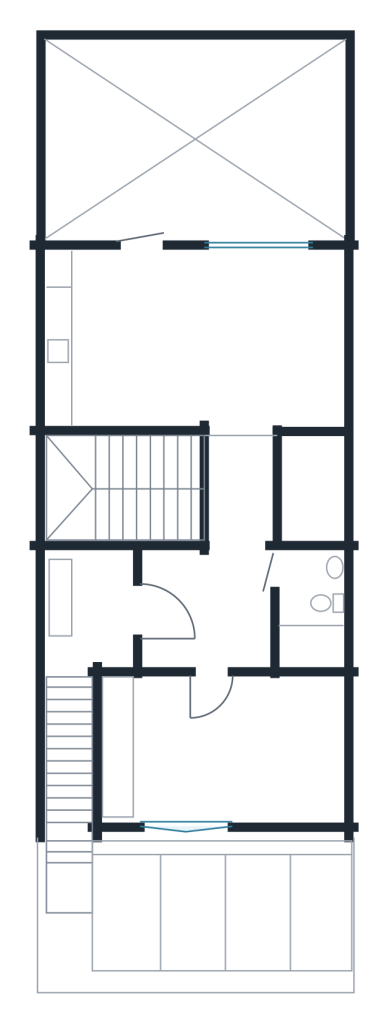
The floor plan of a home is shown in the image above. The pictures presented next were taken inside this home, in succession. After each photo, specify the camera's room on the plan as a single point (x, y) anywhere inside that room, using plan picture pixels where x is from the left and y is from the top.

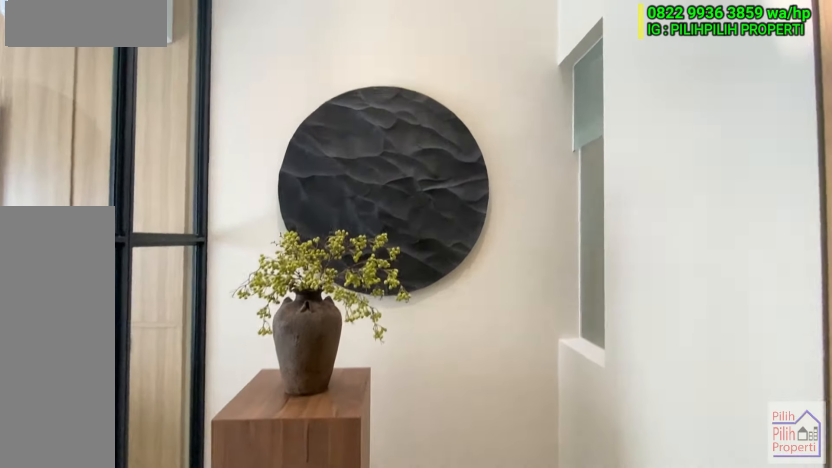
(301, 493)
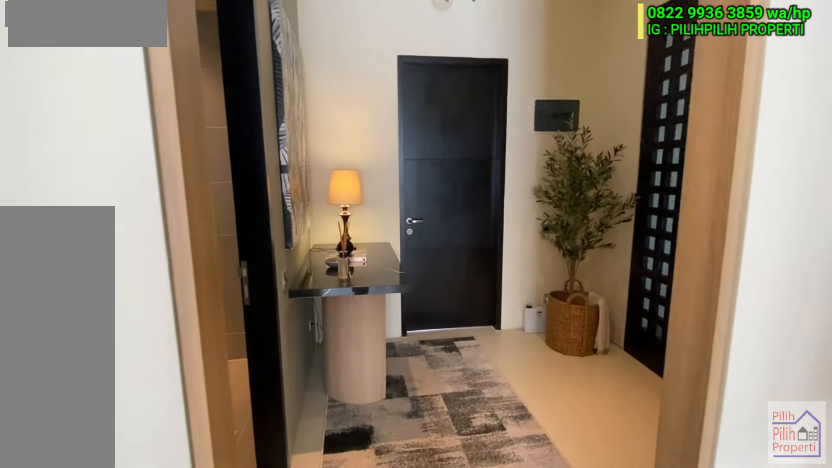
(201, 607)
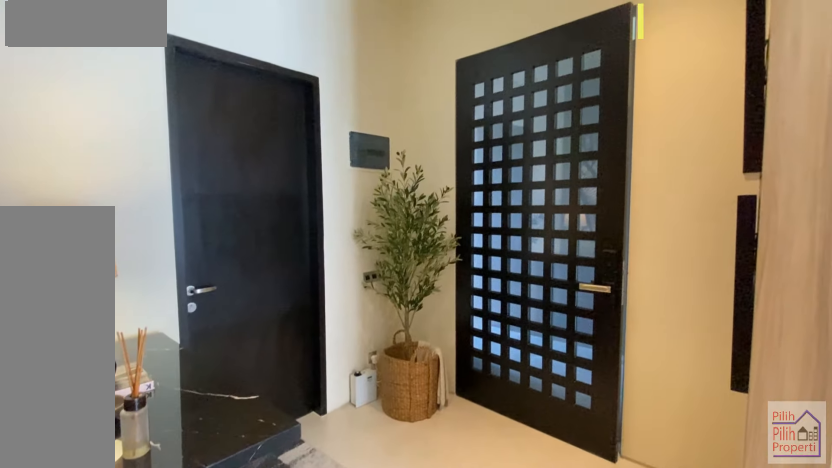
(201, 607)
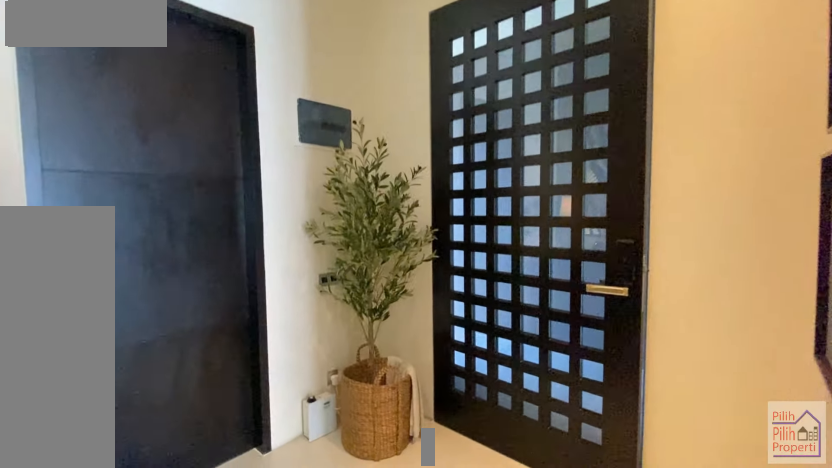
(201, 607)
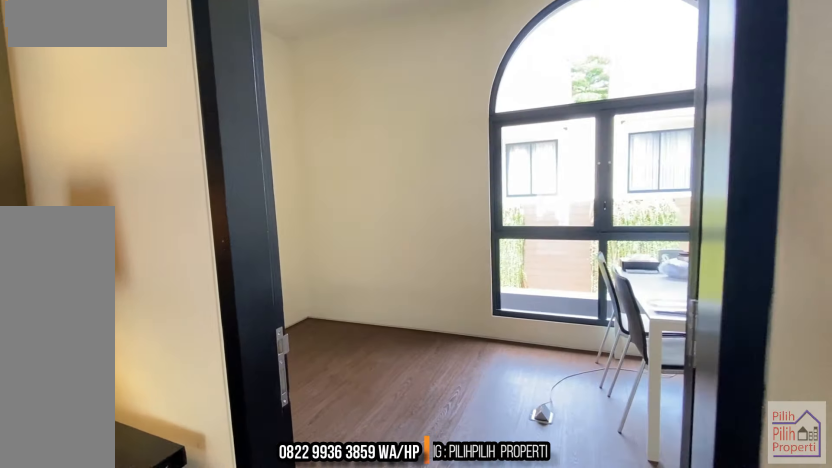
(216, 754)
